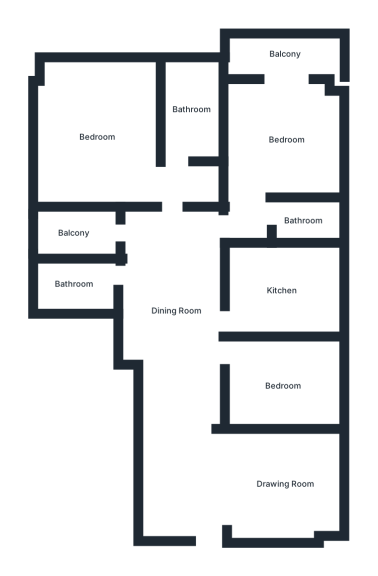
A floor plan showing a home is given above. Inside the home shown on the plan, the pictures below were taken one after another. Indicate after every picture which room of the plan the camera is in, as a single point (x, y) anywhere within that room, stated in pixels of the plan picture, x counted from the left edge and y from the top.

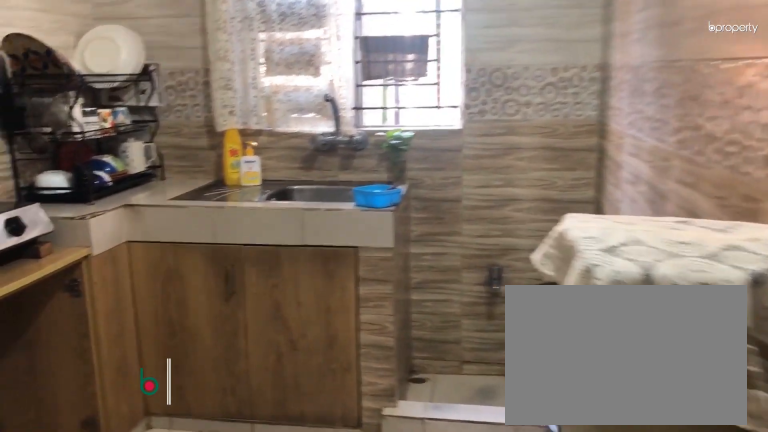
(280, 289)
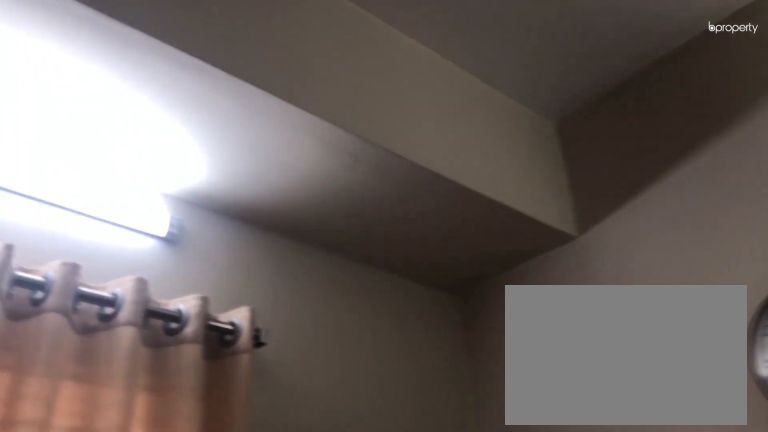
(284, 142)
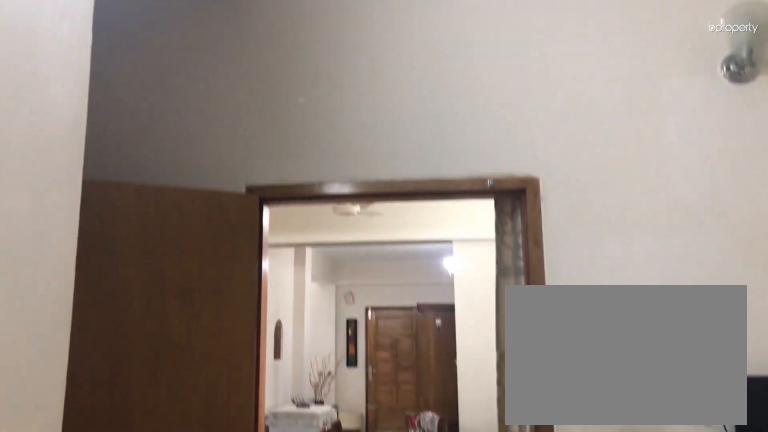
(94, 138)
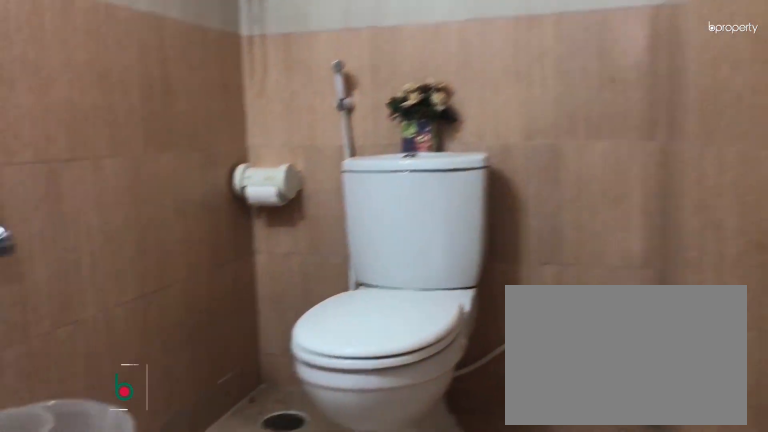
(71, 285)
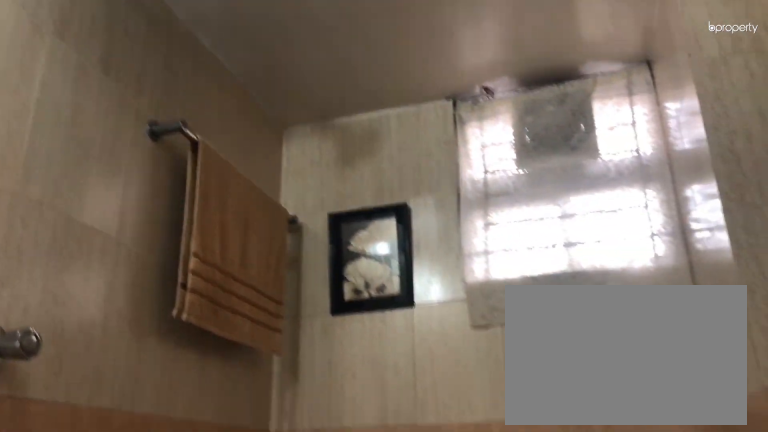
(71, 285)
